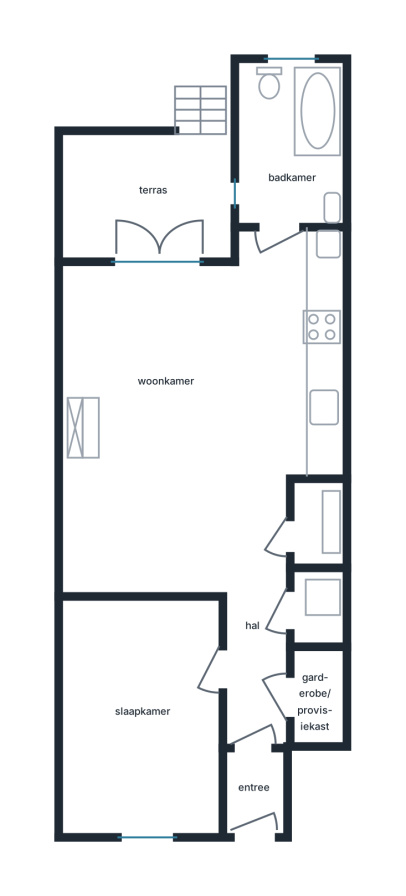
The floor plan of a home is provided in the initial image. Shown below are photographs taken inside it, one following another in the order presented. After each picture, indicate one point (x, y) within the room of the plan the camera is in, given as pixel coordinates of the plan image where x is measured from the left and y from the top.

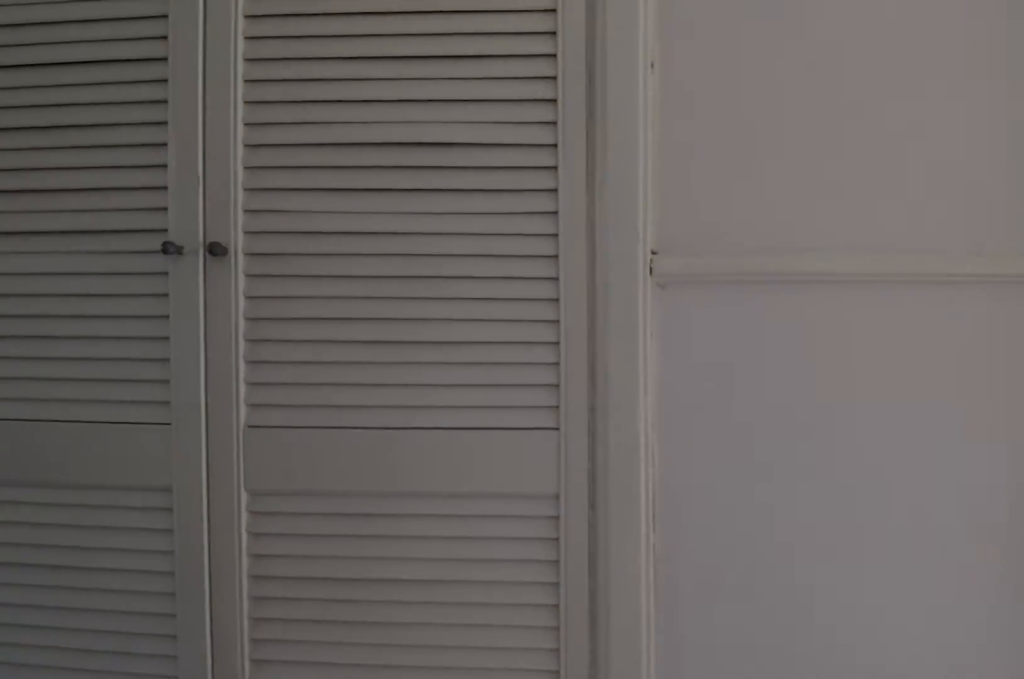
(255, 711)
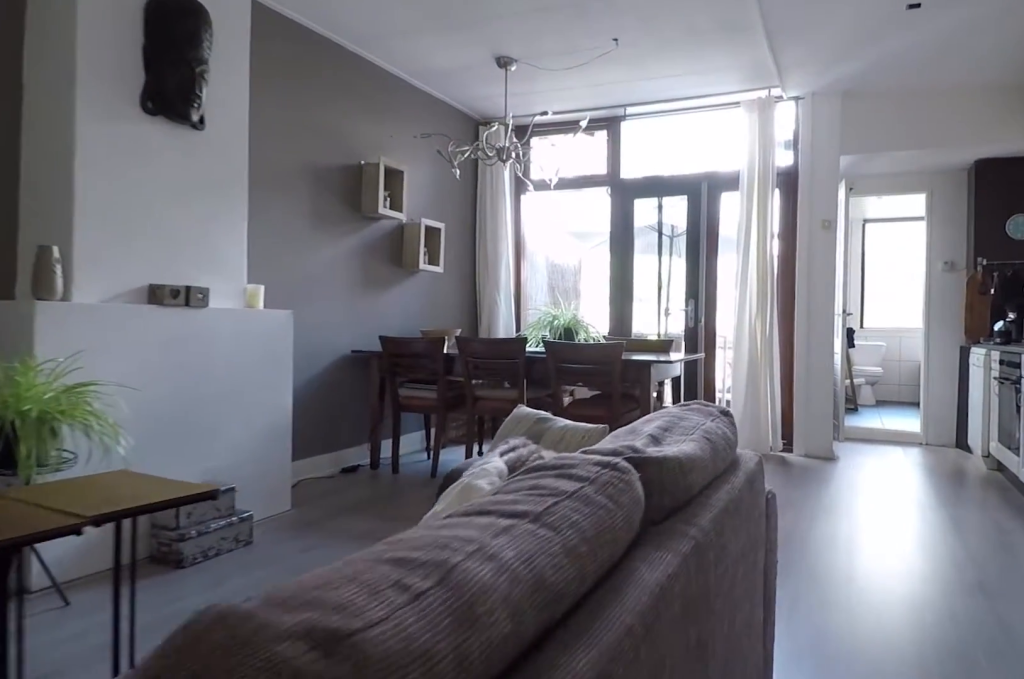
(175, 537)
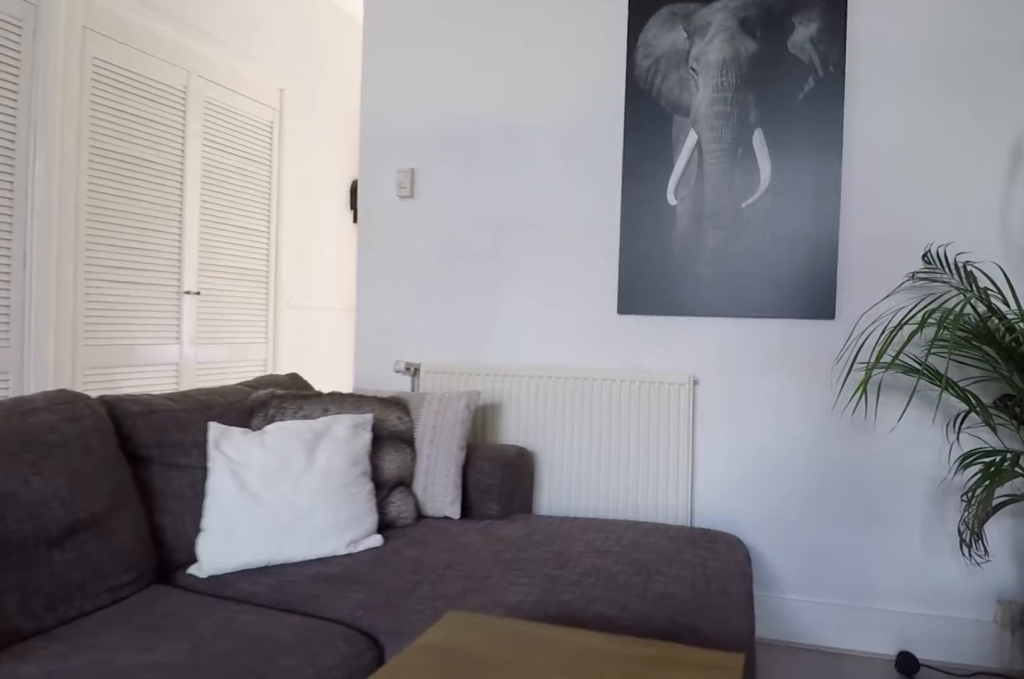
(175, 537)
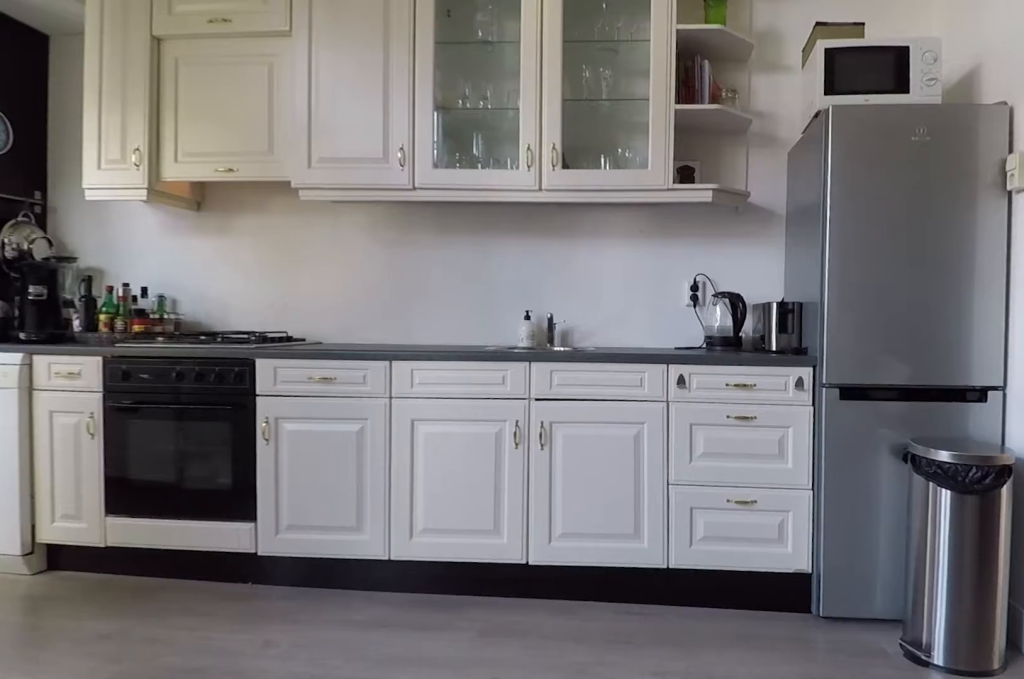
(211, 365)
